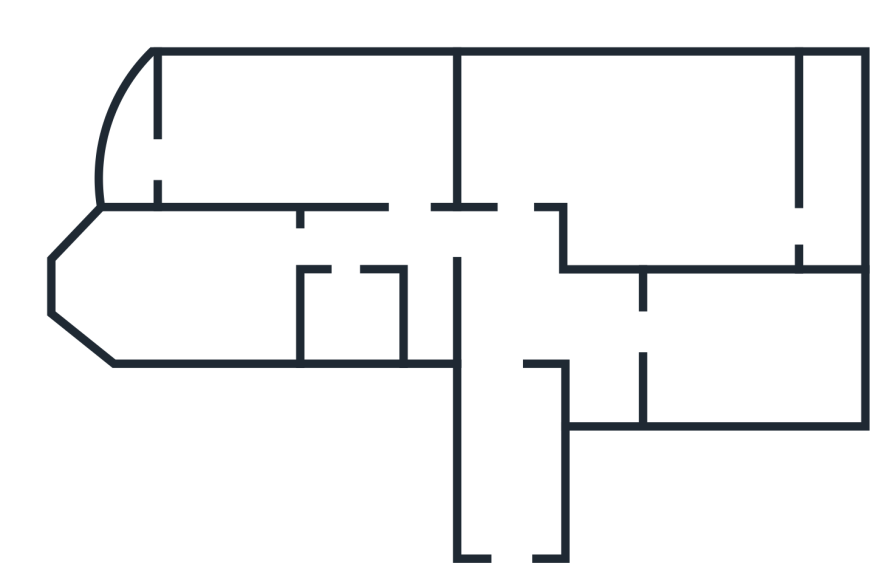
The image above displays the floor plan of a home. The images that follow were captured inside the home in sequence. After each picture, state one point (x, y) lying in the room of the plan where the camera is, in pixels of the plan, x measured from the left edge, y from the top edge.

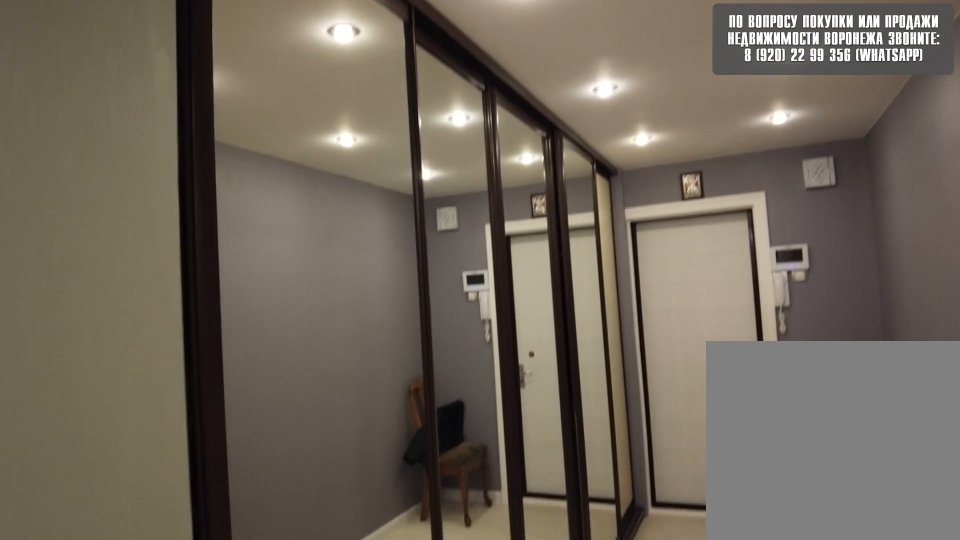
(517, 531)
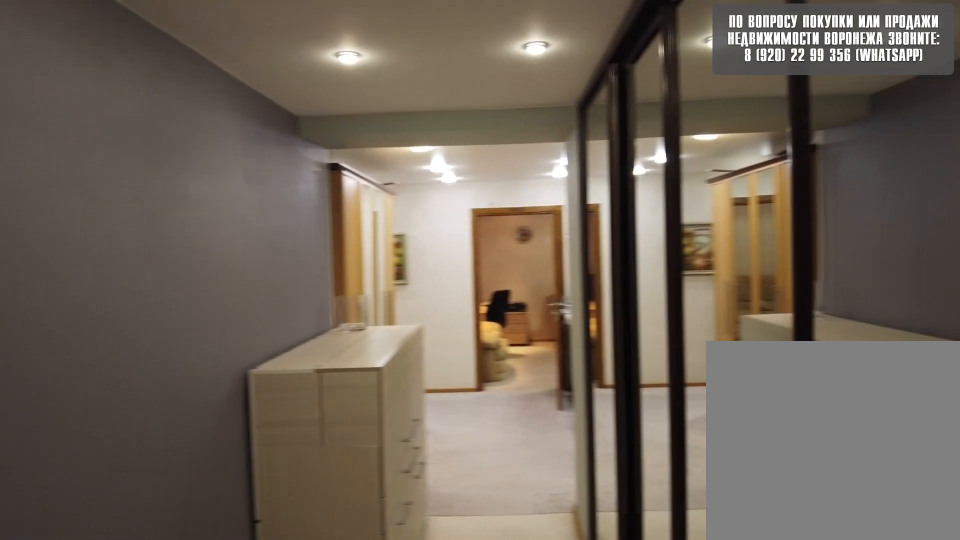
(517, 531)
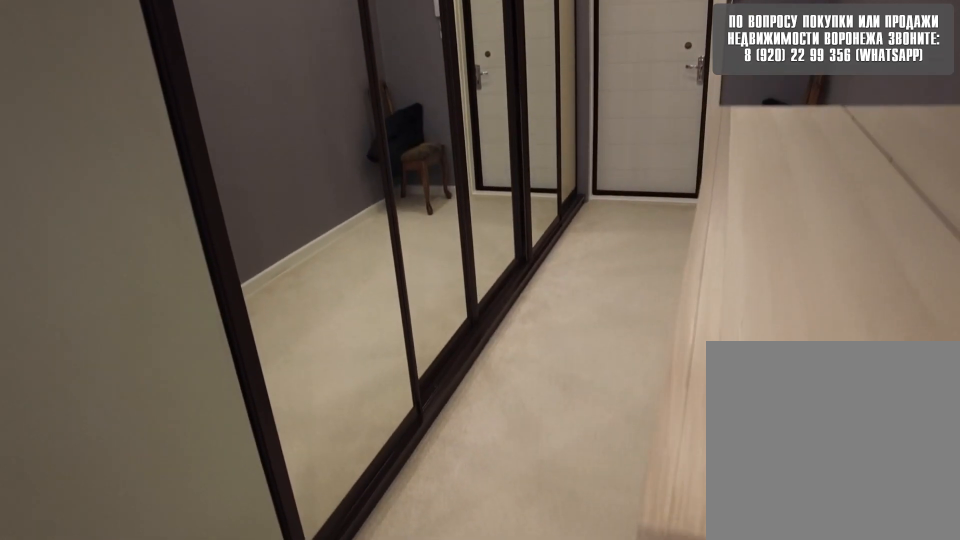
(516, 327)
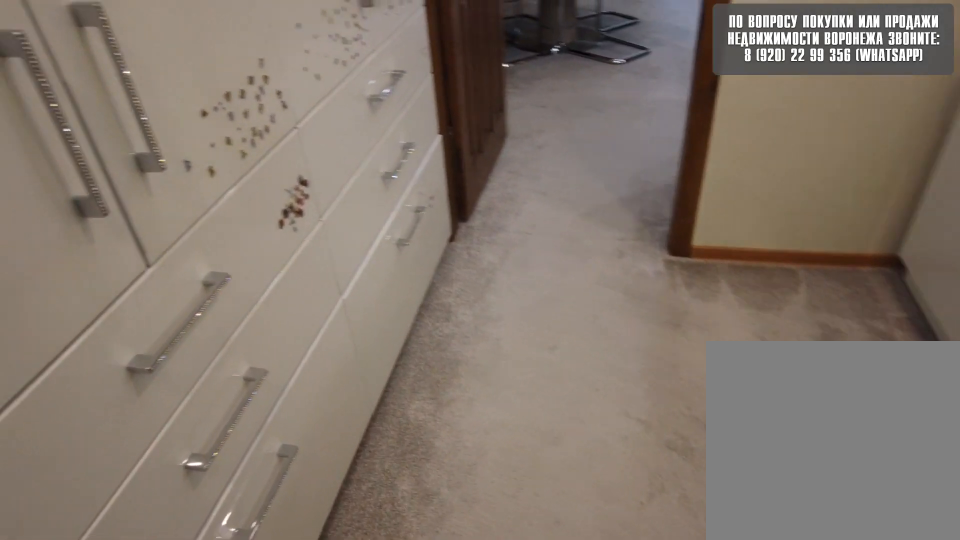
(612, 334)
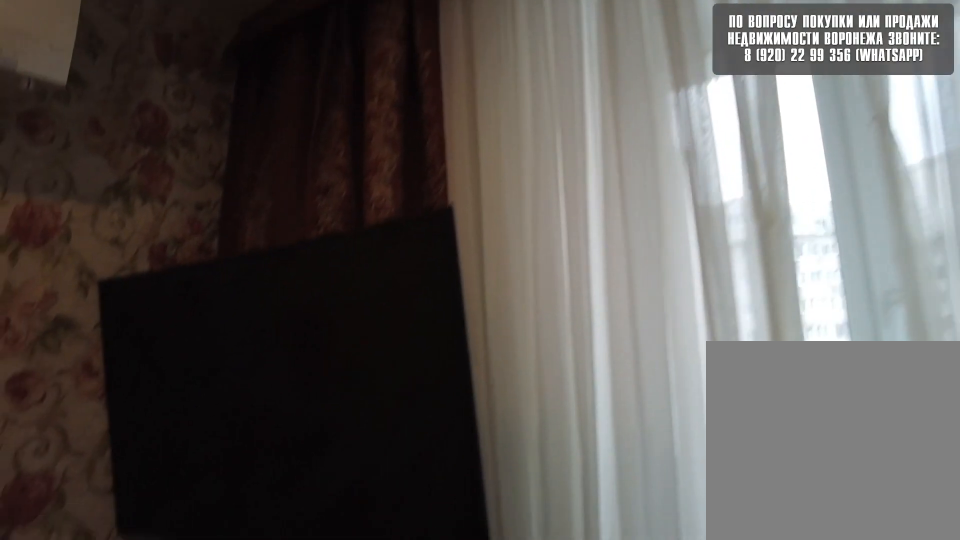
(717, 349)
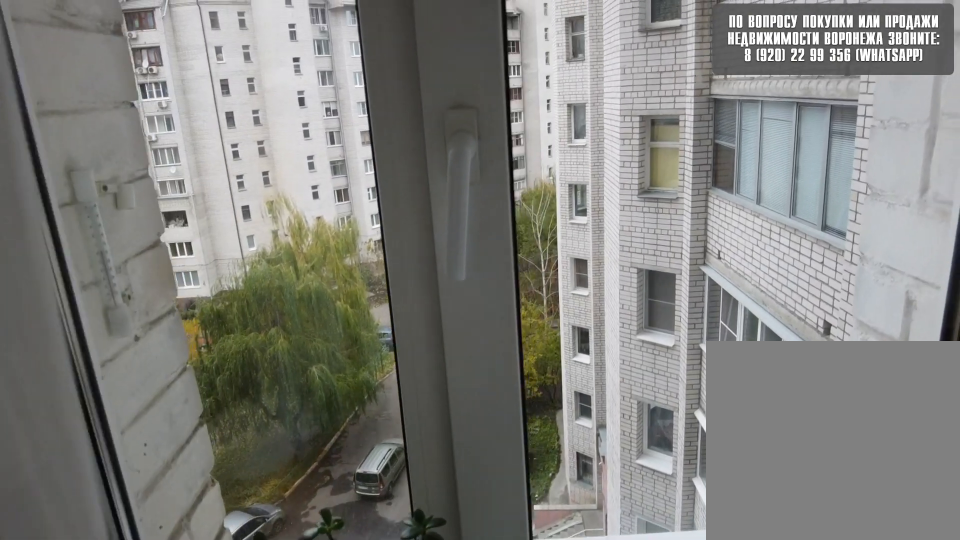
(717, 349)
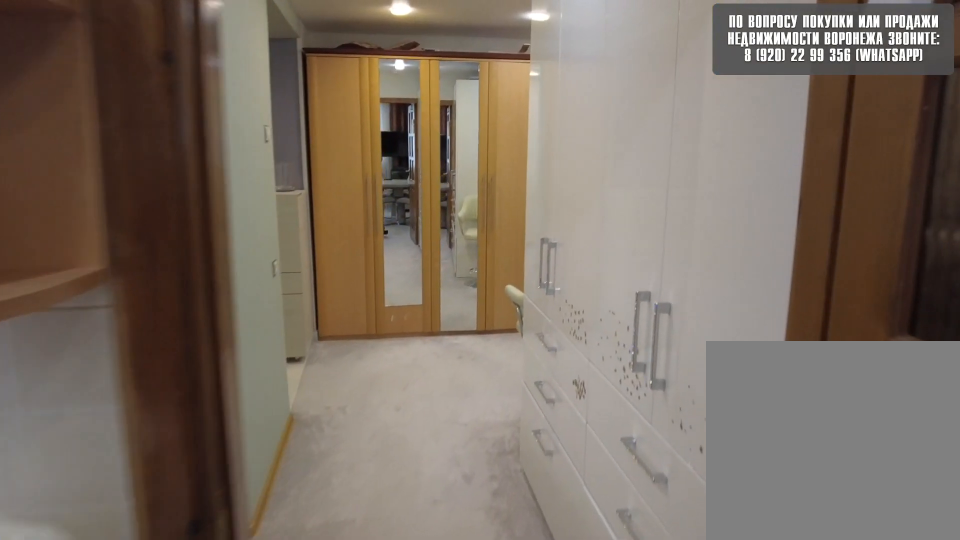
(618, 349)
